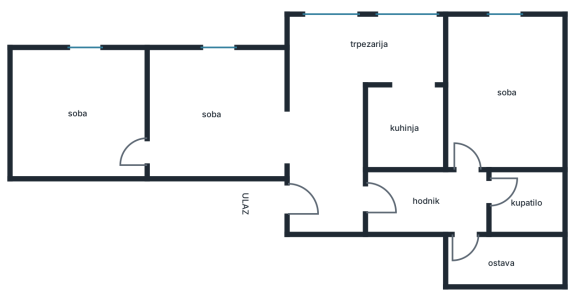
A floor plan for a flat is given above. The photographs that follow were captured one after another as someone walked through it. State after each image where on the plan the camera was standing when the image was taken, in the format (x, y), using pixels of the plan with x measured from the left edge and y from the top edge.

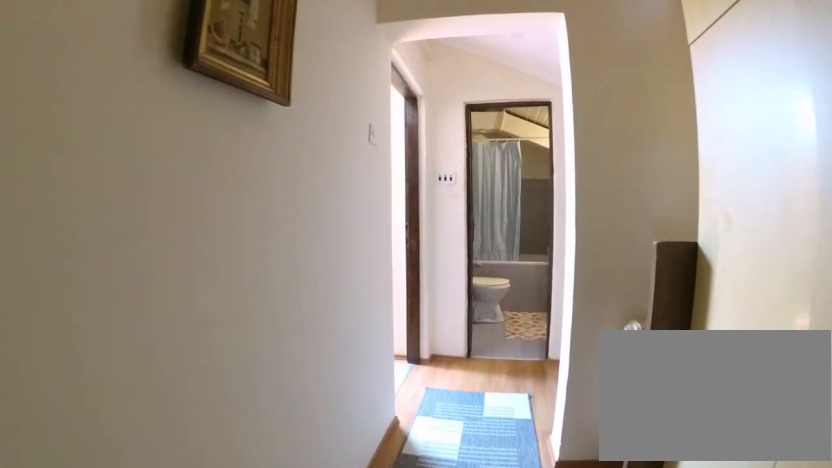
(371, 195)
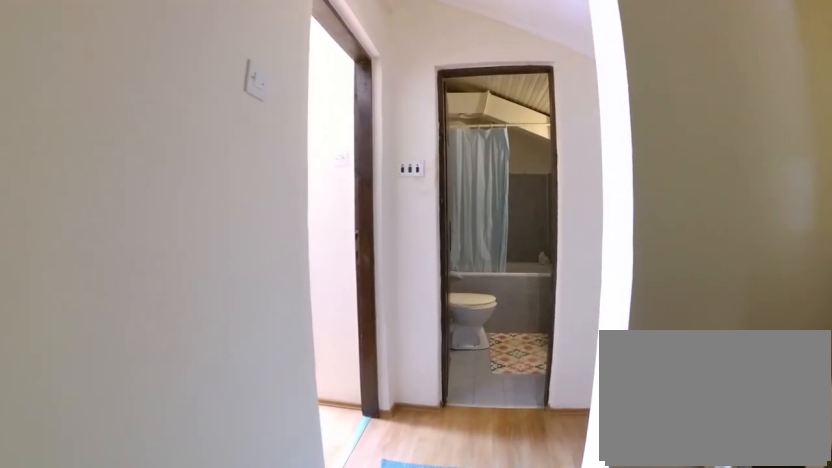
(393, 198)
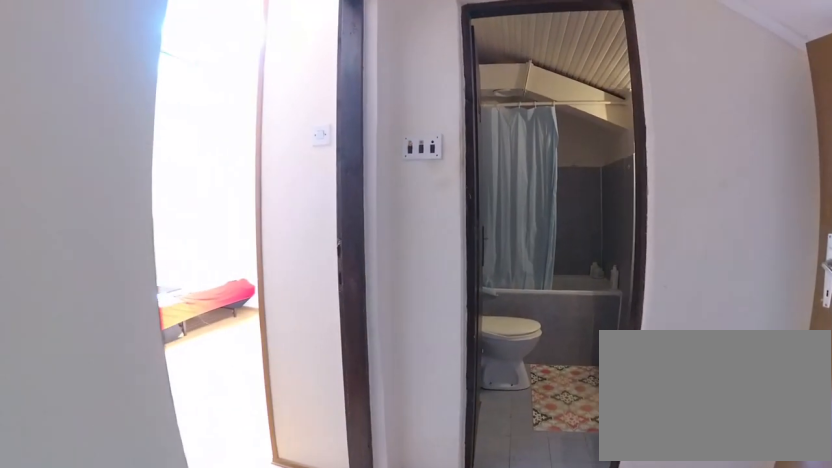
(414, 200)
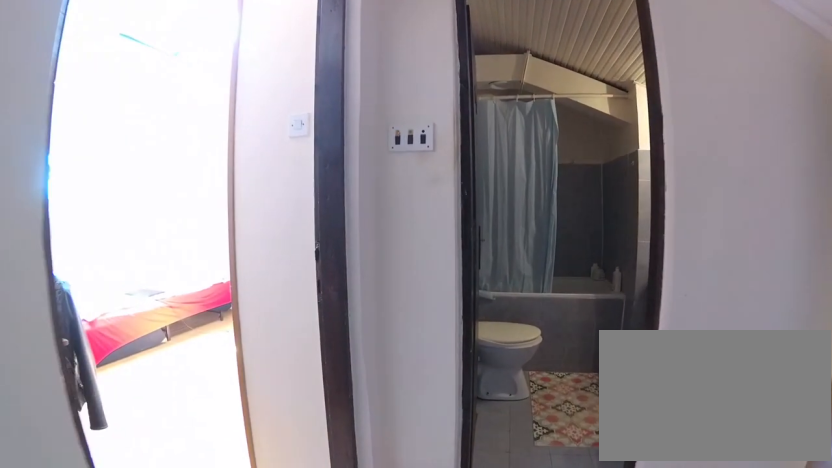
(420, 200)
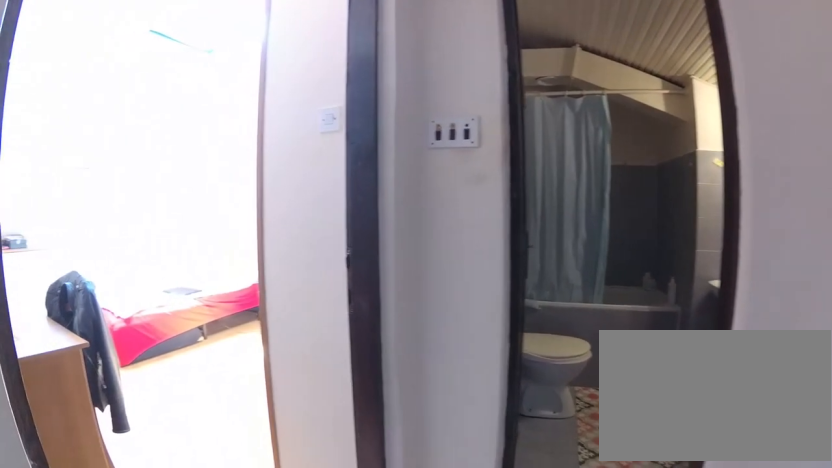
(426, 200)
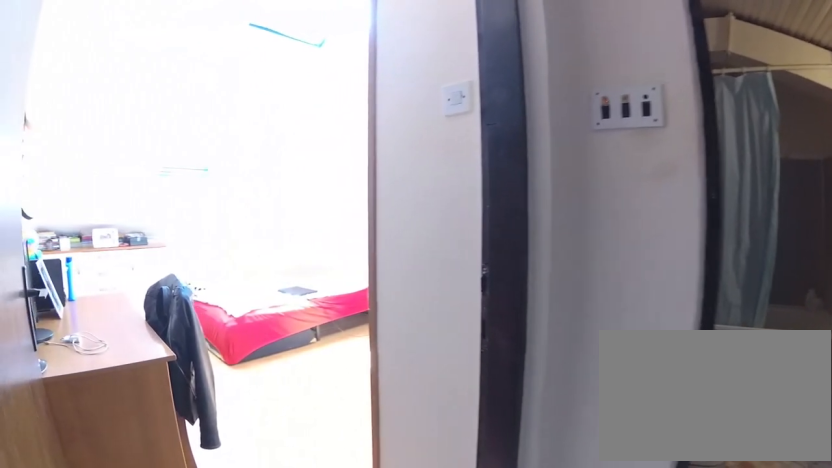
(440, 199)
